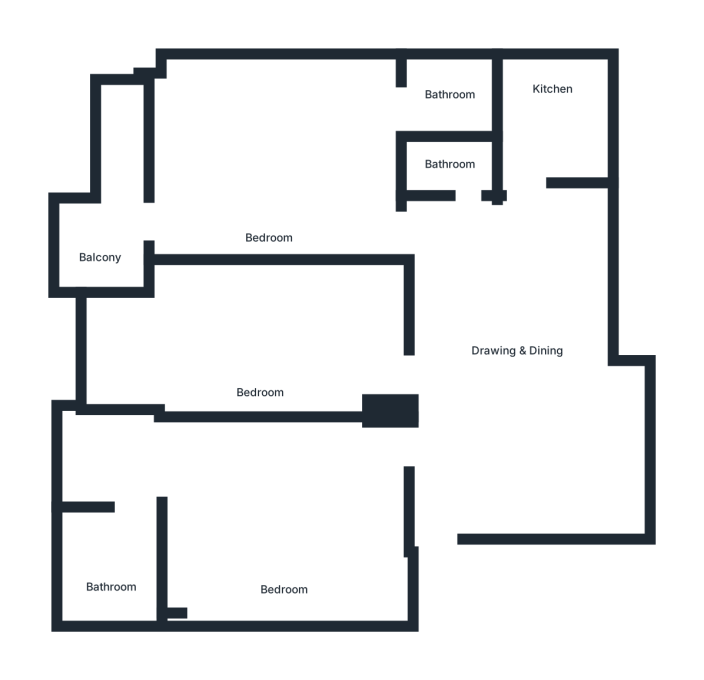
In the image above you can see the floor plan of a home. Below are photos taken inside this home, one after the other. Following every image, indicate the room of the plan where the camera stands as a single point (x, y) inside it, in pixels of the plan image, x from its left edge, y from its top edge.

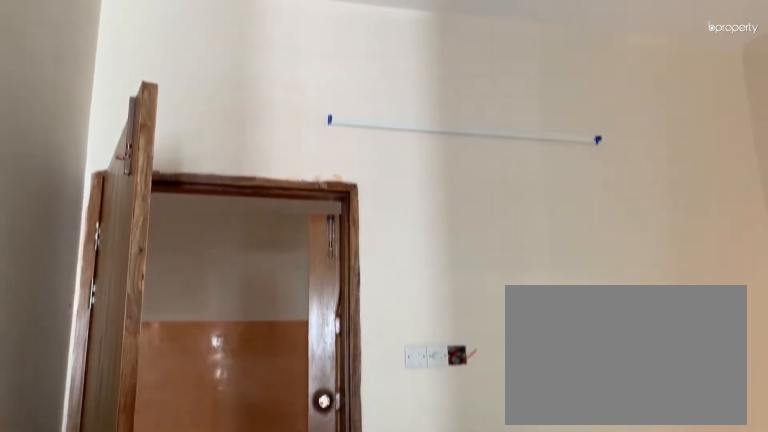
(284, 521)
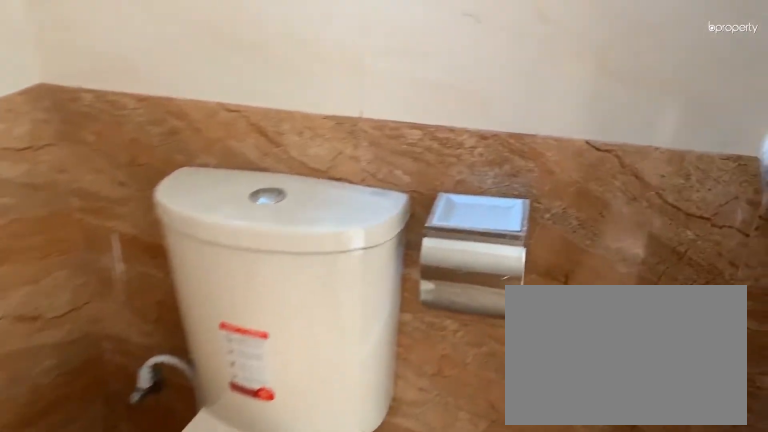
(109, 591)
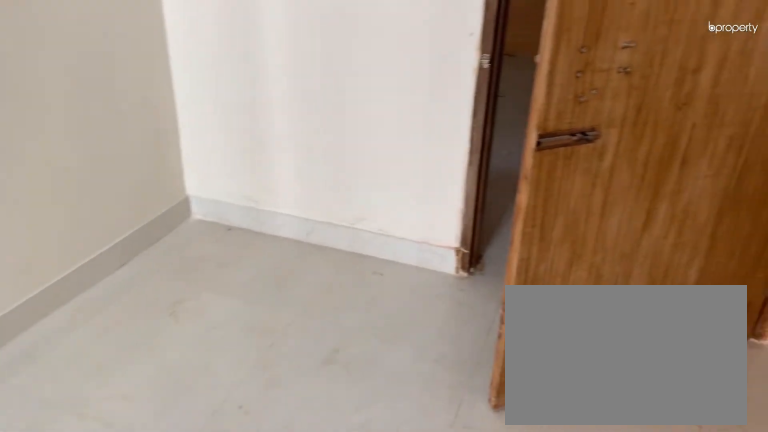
(271, 336)
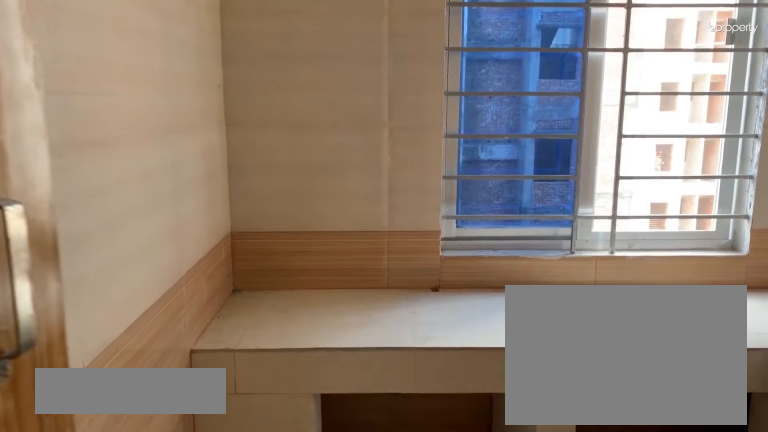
(552, 97)
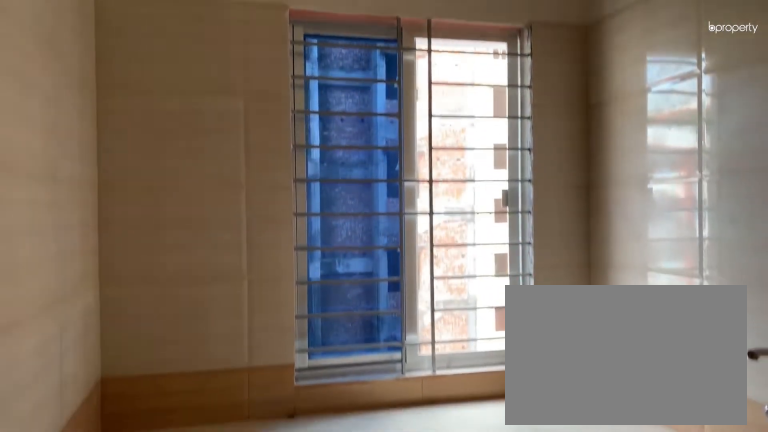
(553, 97)
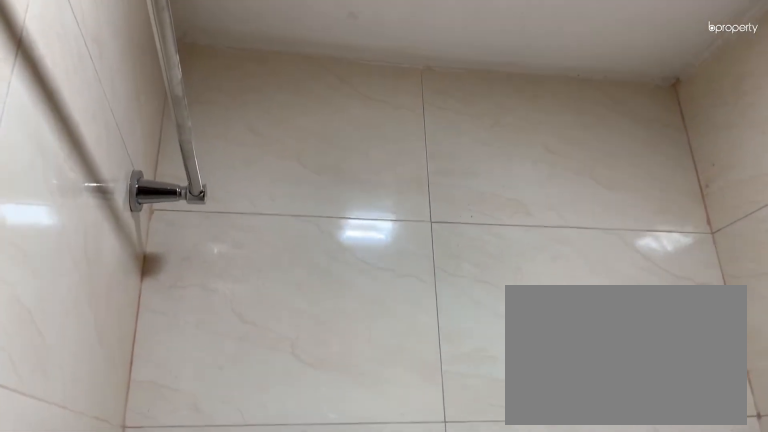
(448, 163)
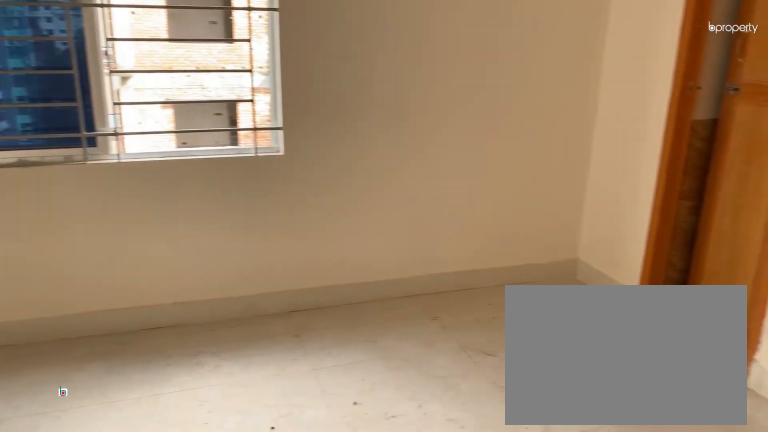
(269, 170)
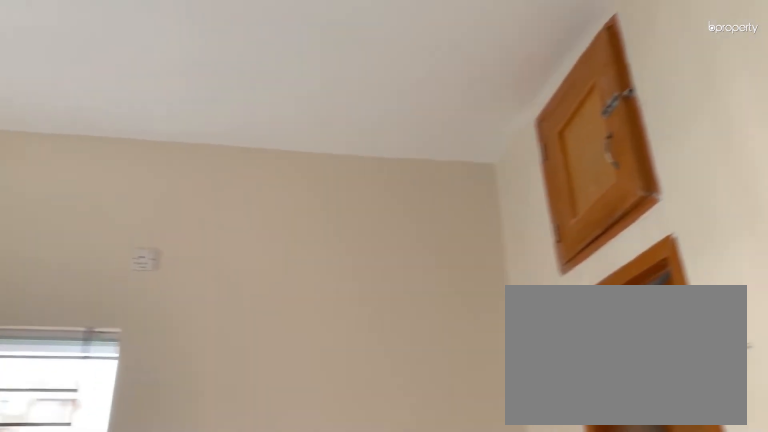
(269, 170)
